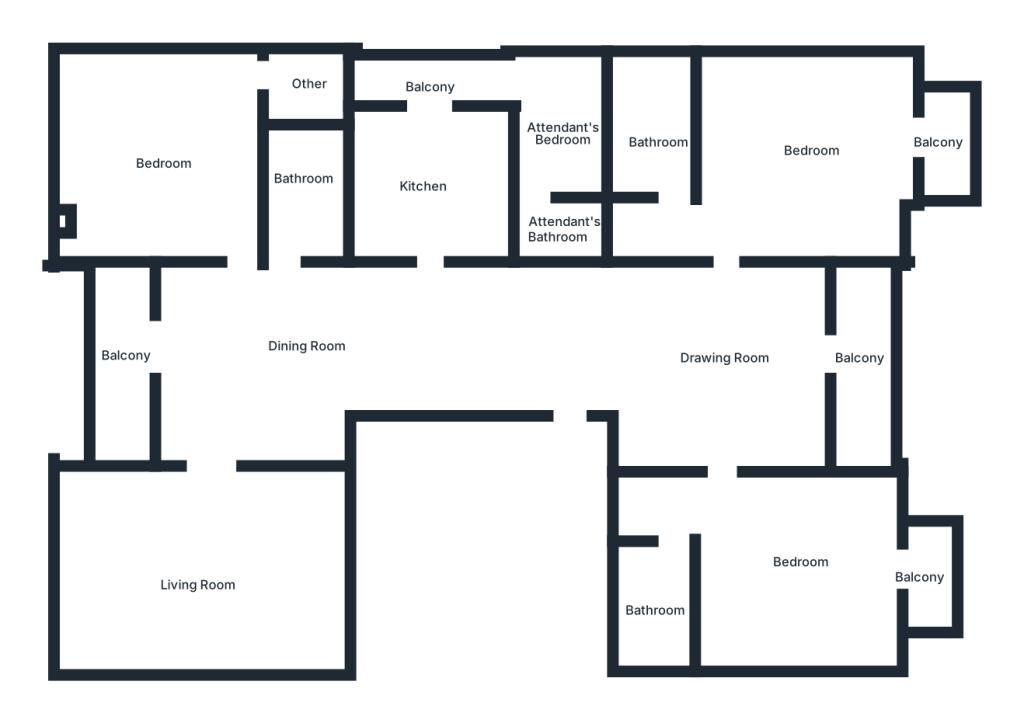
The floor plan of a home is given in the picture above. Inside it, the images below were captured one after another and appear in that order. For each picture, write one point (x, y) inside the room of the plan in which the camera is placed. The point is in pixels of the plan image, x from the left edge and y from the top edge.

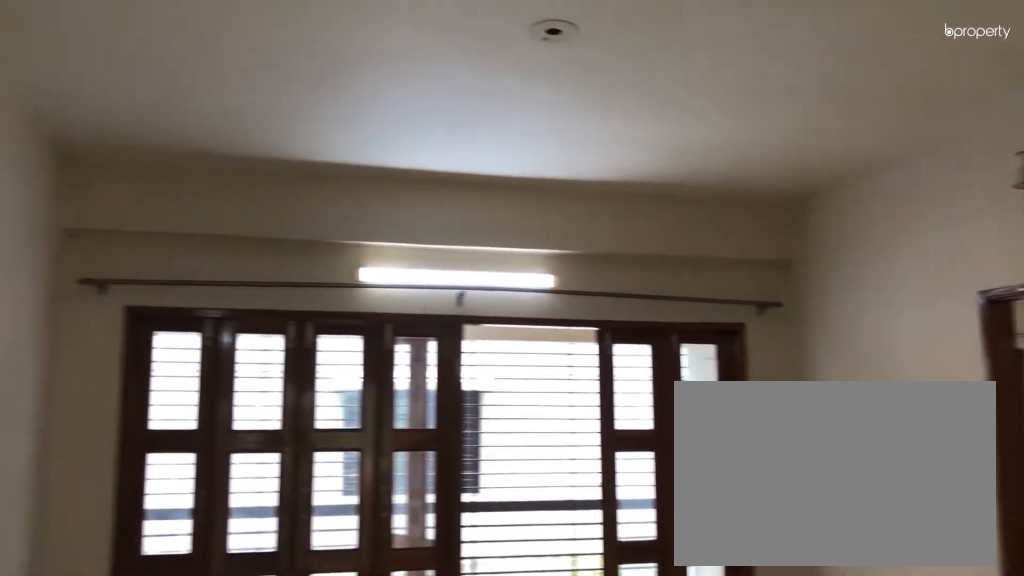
(697, 348)
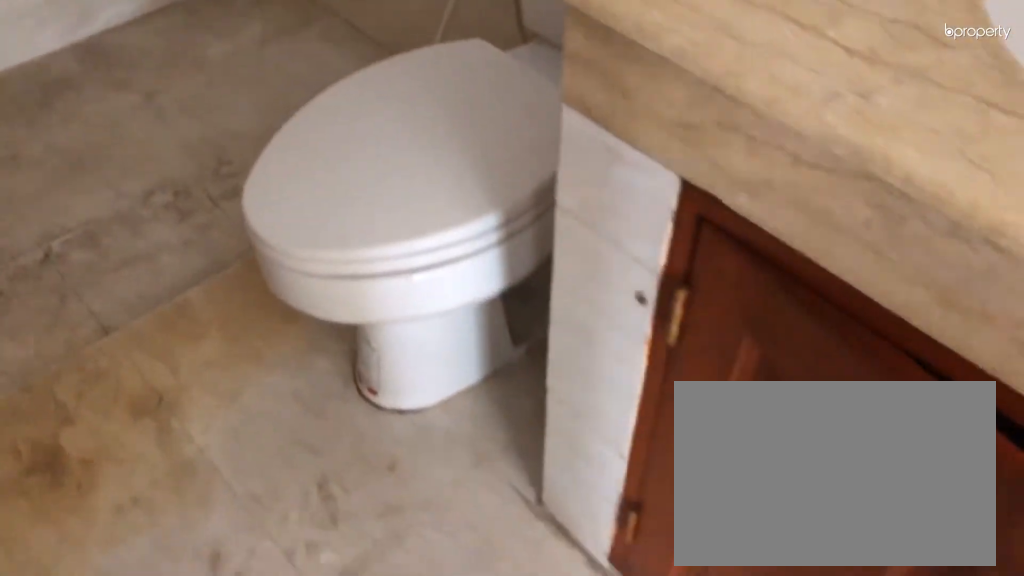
(305, 187)
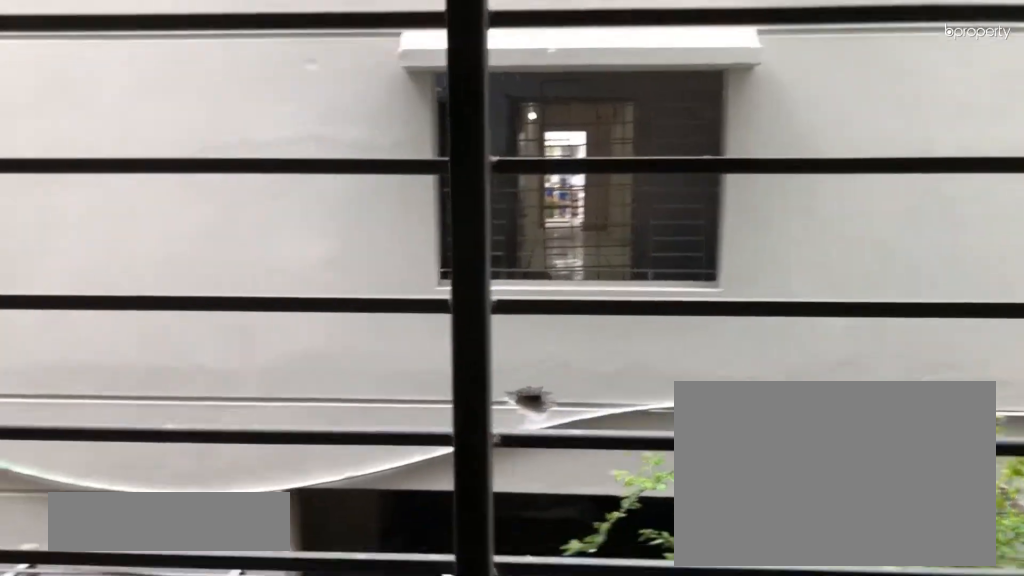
(871, 349)
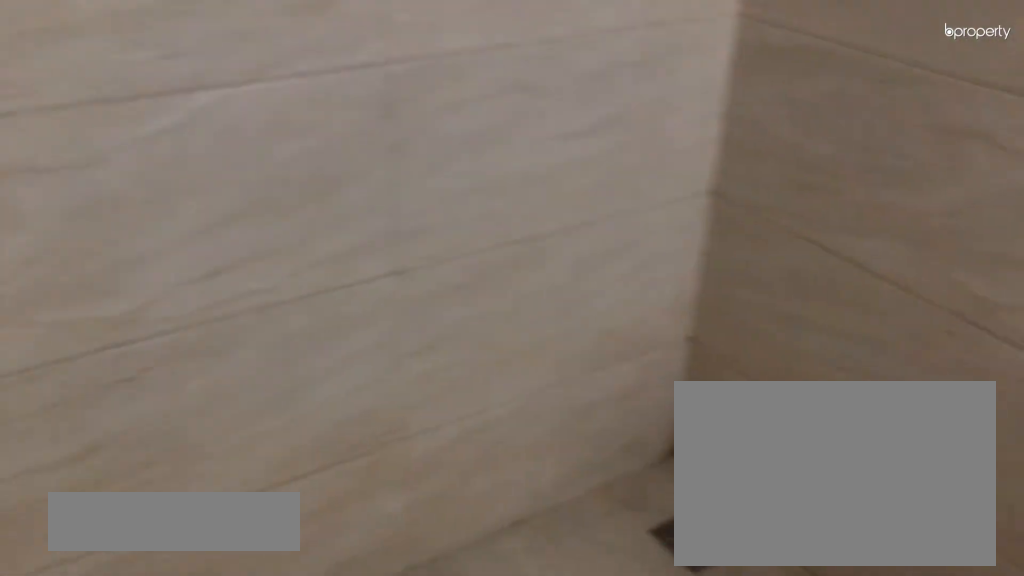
(662, 589)
